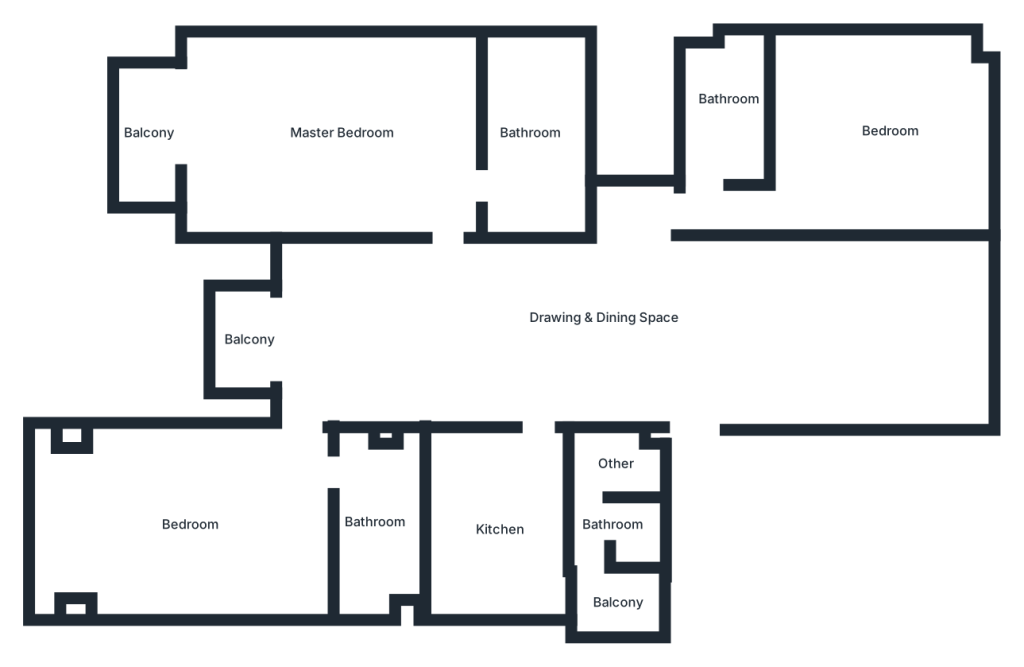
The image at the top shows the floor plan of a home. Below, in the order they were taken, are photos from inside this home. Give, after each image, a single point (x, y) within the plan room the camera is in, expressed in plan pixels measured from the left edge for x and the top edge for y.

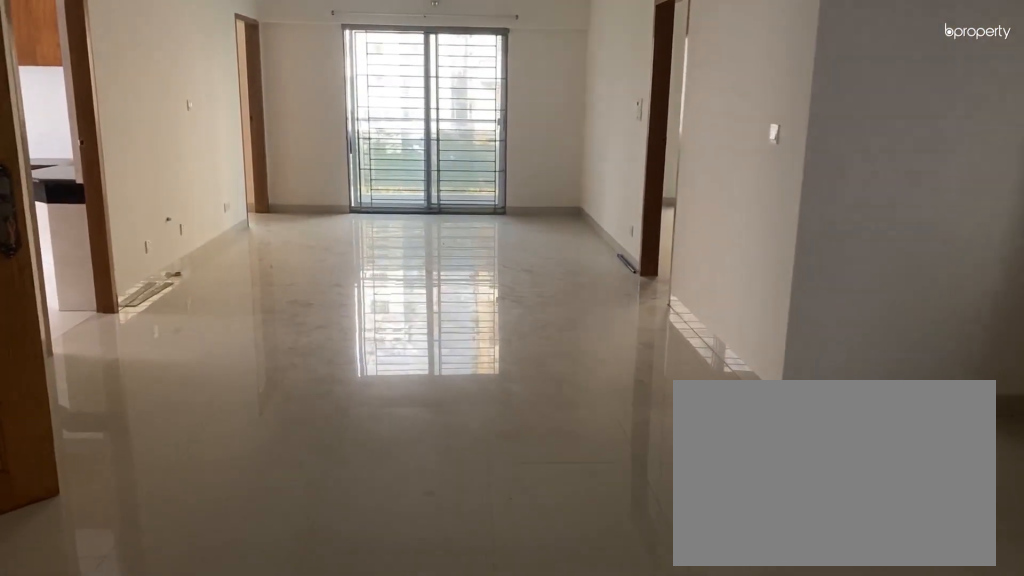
(673, 318)
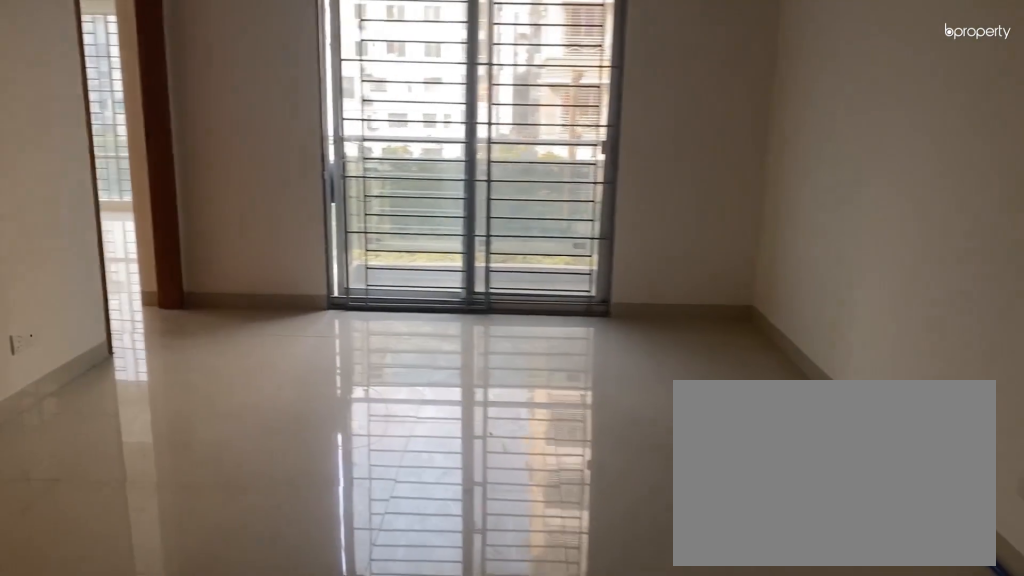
(381, 322)
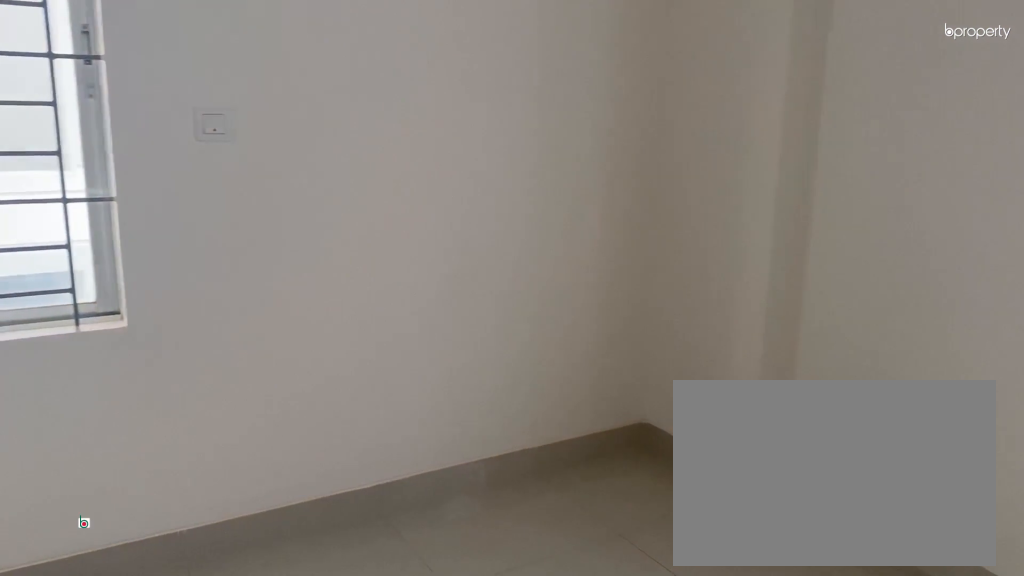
(850, 132)
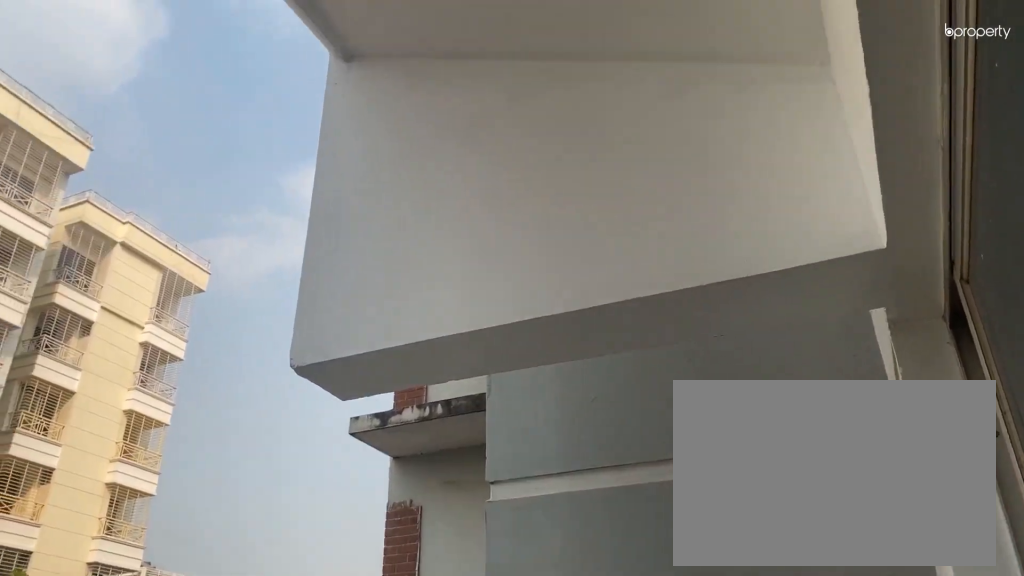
(150, 128)
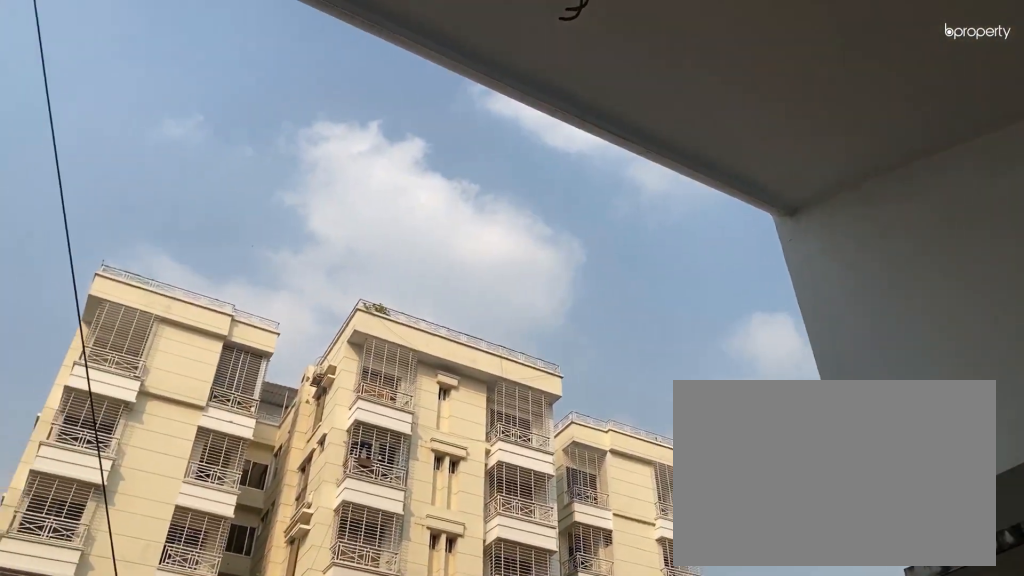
(150, 128)
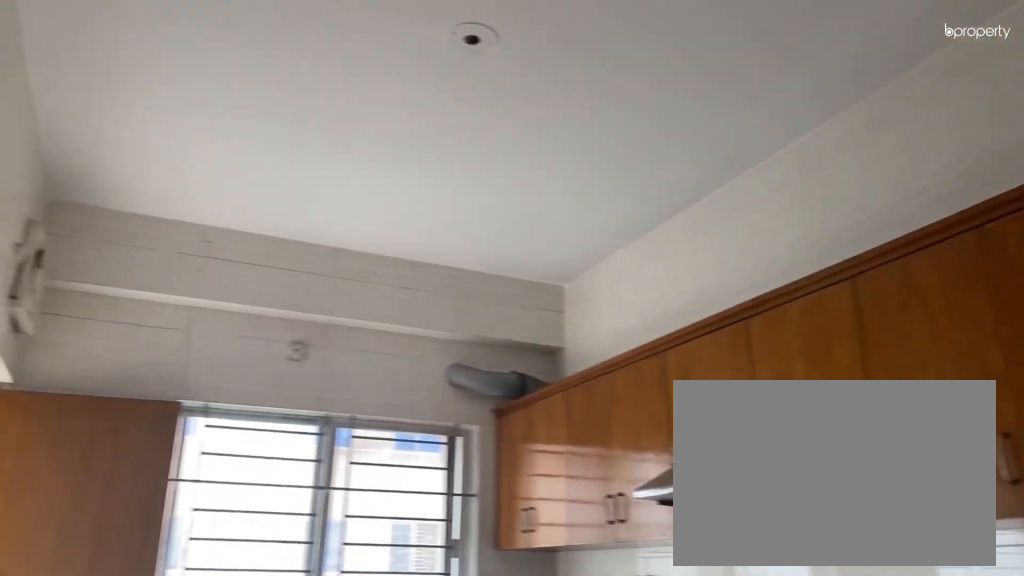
(512, 535)
